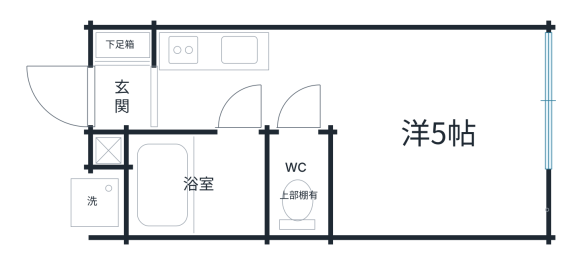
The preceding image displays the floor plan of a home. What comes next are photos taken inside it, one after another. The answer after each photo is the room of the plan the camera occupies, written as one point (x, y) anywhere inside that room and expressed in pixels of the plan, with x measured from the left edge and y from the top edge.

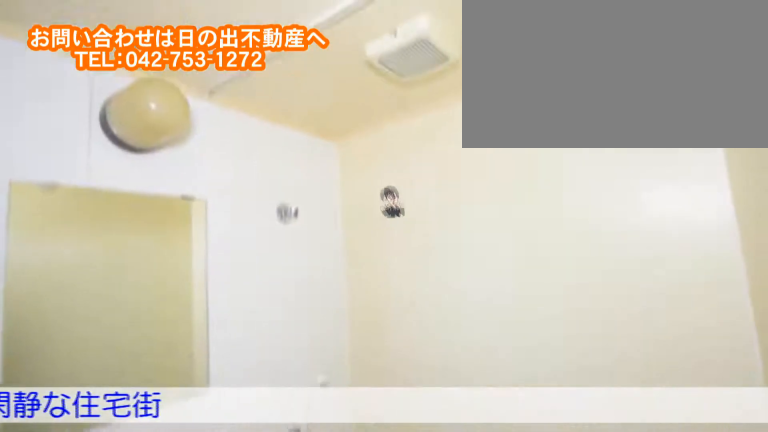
(229, 176)
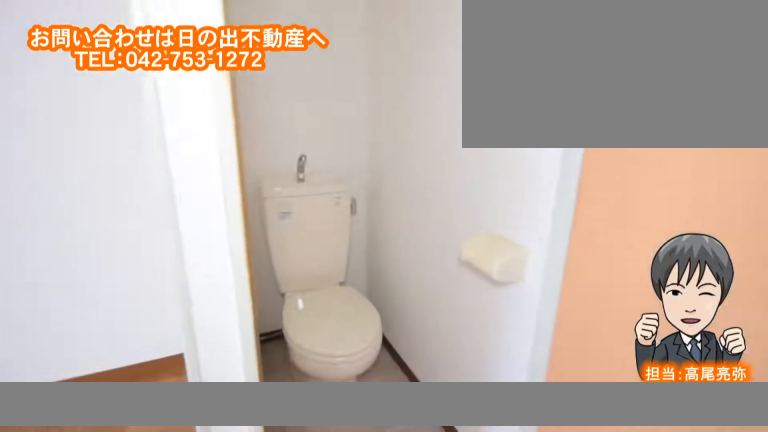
(298, 185)
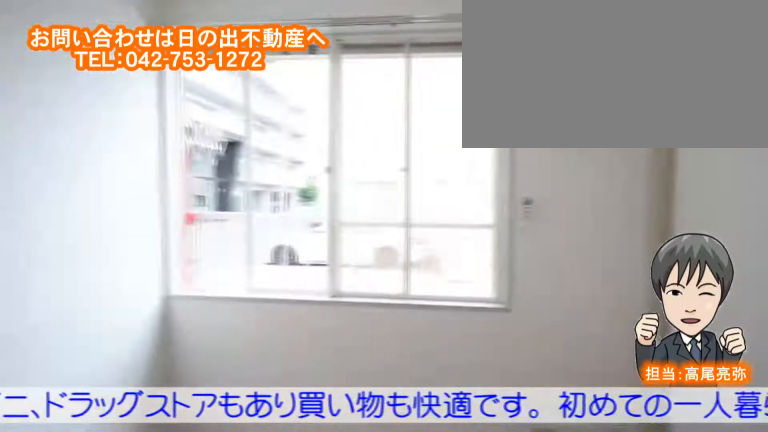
(445, 160)
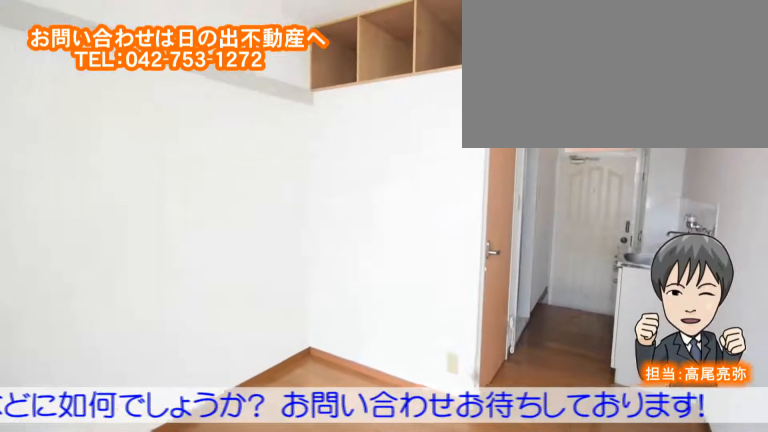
(445, 160)
